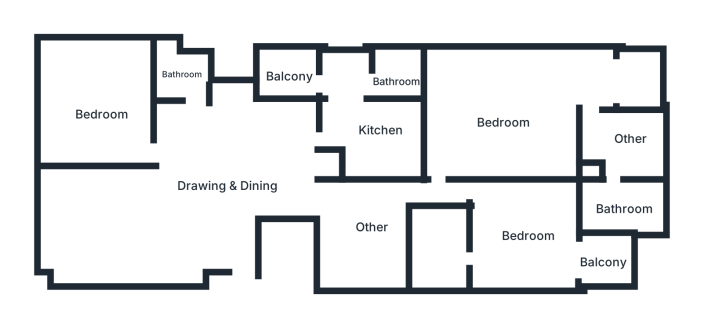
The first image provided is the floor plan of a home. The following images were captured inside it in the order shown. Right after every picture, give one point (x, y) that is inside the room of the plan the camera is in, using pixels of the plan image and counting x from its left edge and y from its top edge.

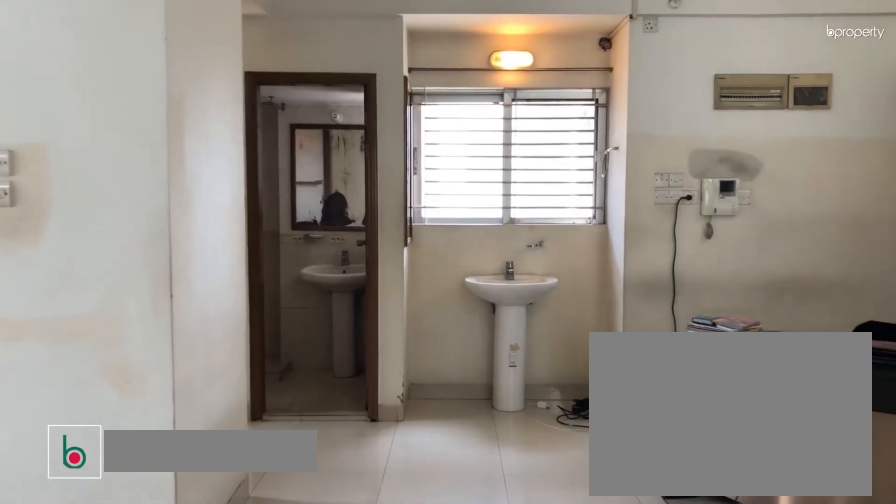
(234, 199)
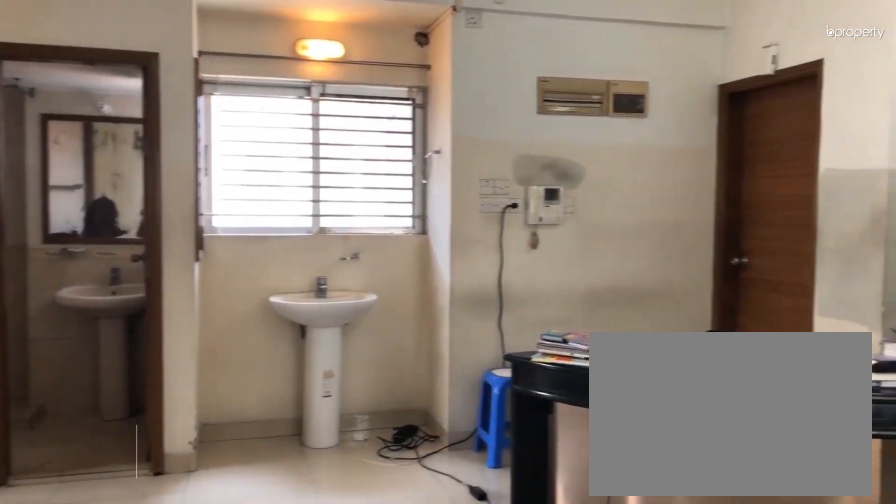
(234, 199)
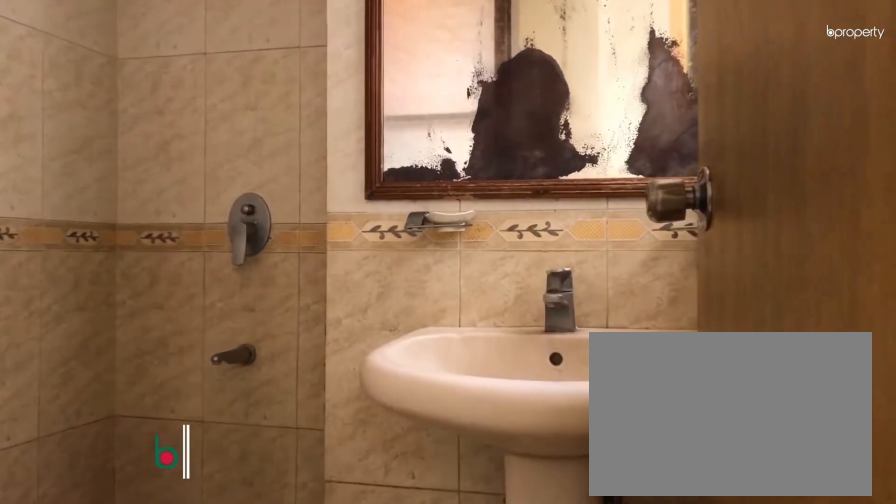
(178, 78)
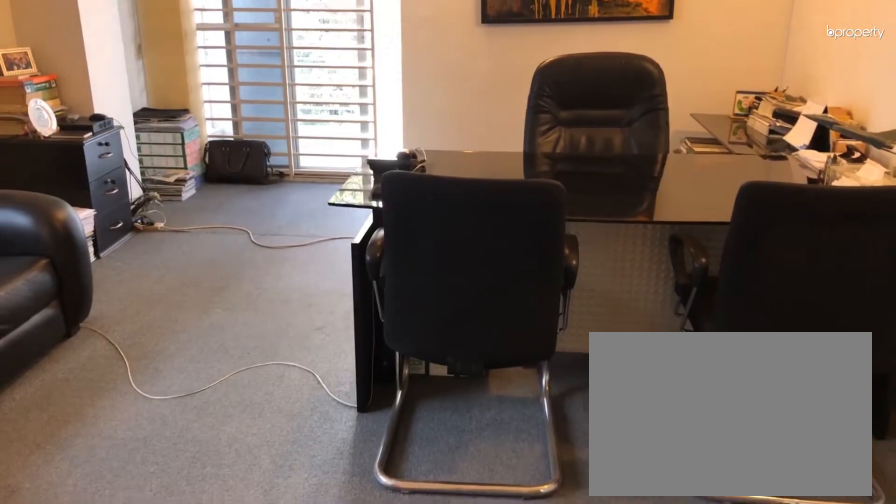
(504, 122)
